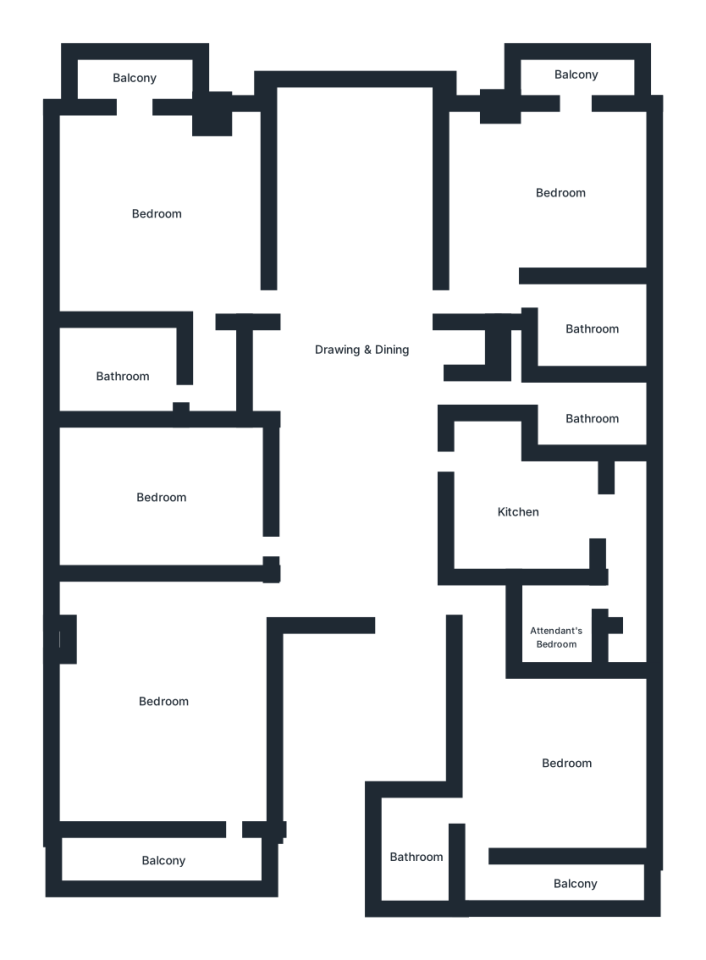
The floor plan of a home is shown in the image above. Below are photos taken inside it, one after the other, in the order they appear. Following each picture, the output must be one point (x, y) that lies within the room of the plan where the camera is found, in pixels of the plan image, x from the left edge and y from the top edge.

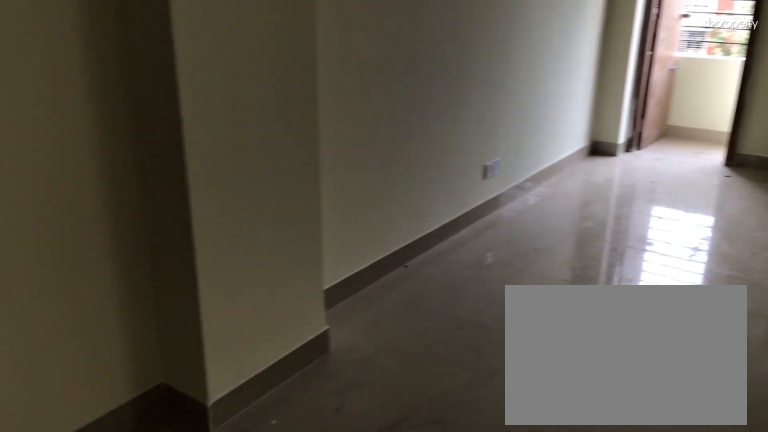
(163, 695)
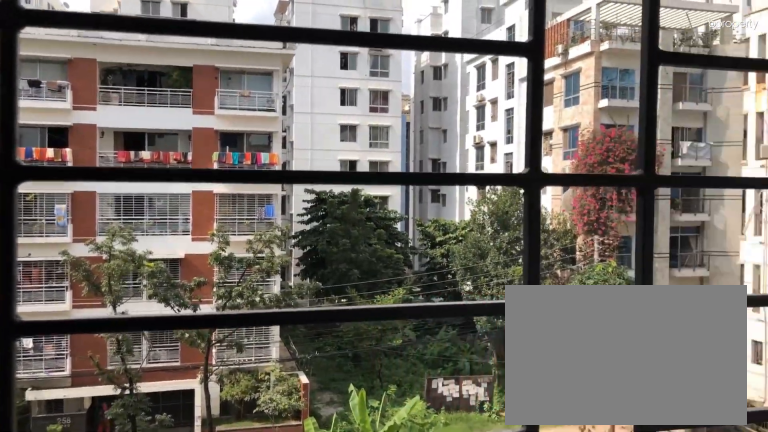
(159, 854)
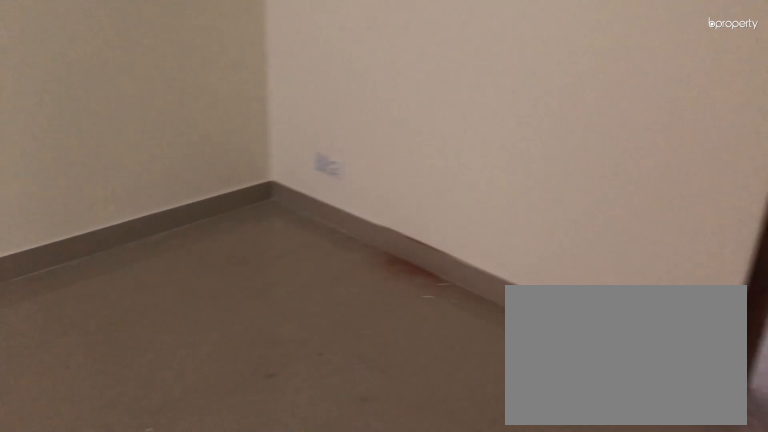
(158, 498)
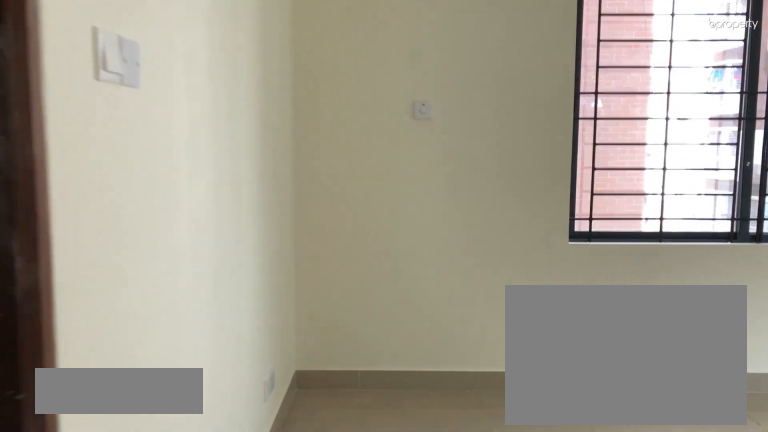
(153, 207)
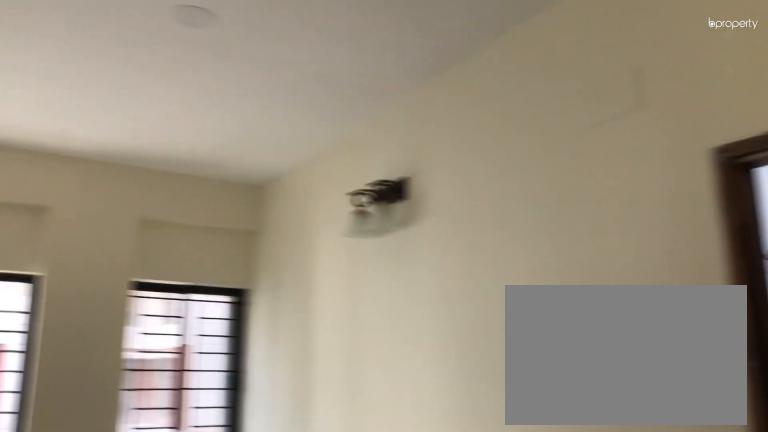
(153, 207)
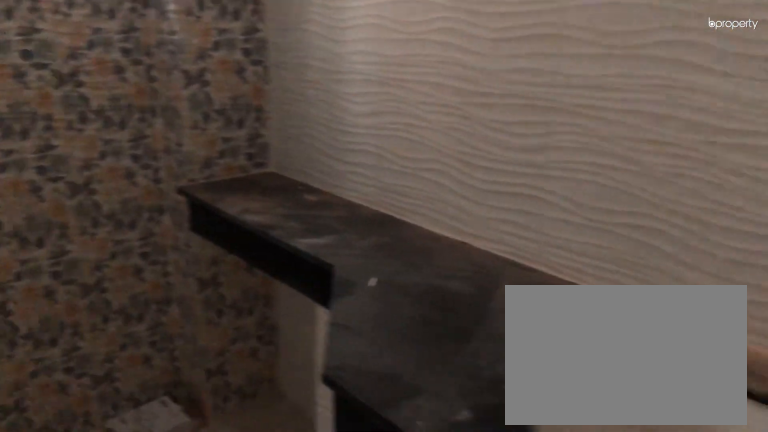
(122, 369)
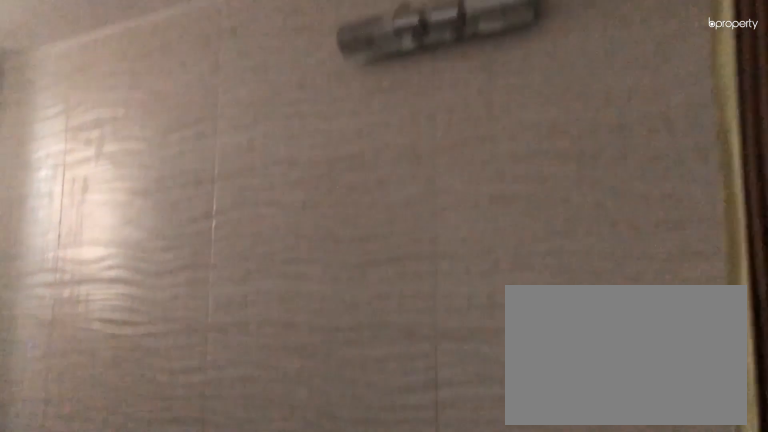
(122, 369)
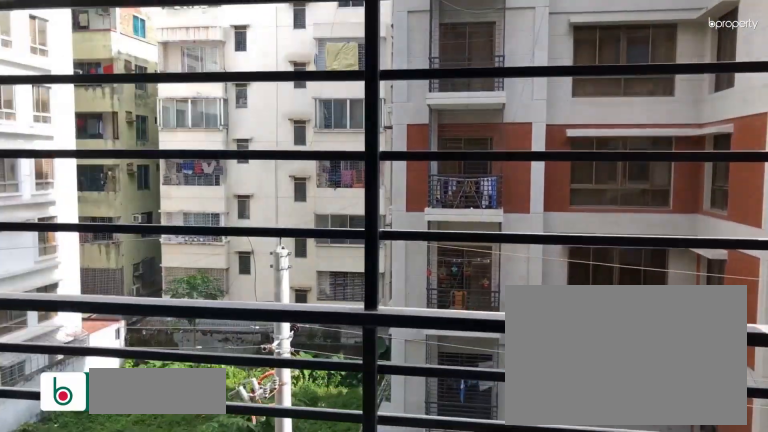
(129, 72)
